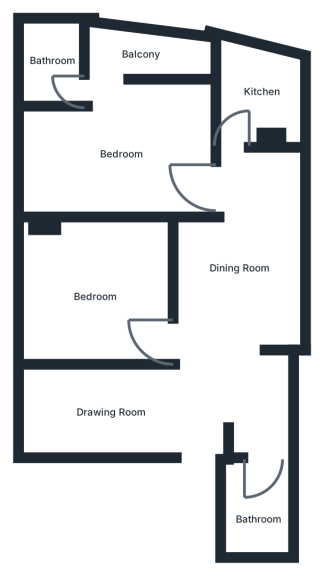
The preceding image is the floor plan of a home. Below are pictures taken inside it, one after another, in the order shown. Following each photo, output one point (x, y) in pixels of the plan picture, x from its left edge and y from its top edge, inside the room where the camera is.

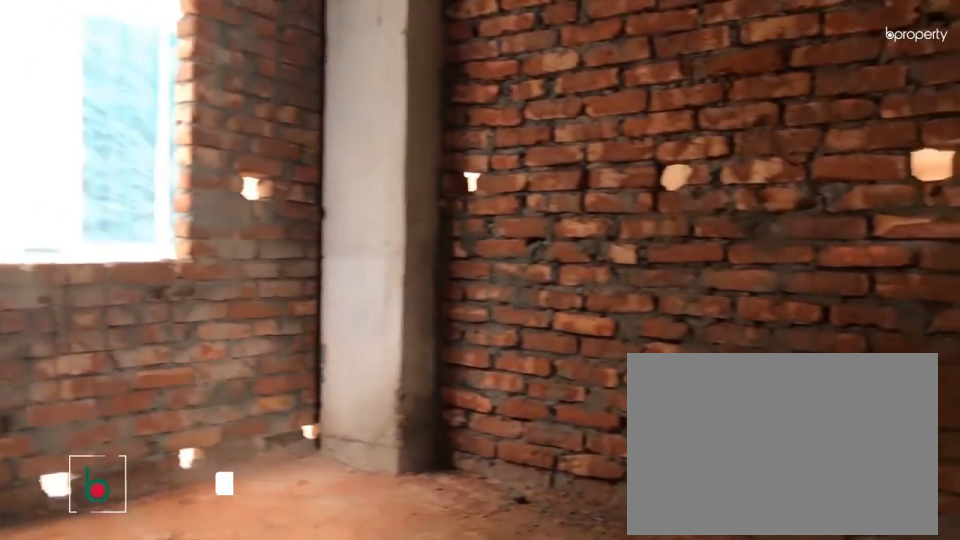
(99, 291)
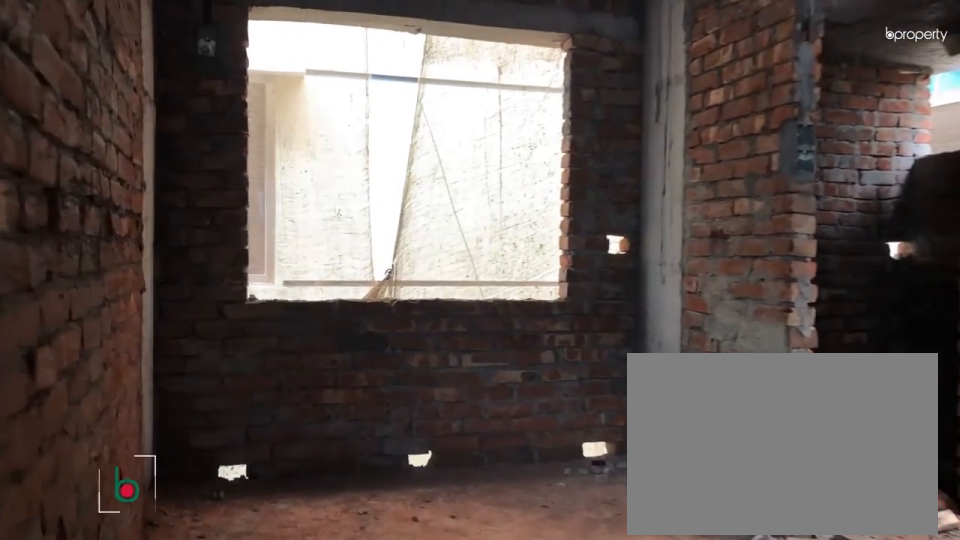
(122, 148)
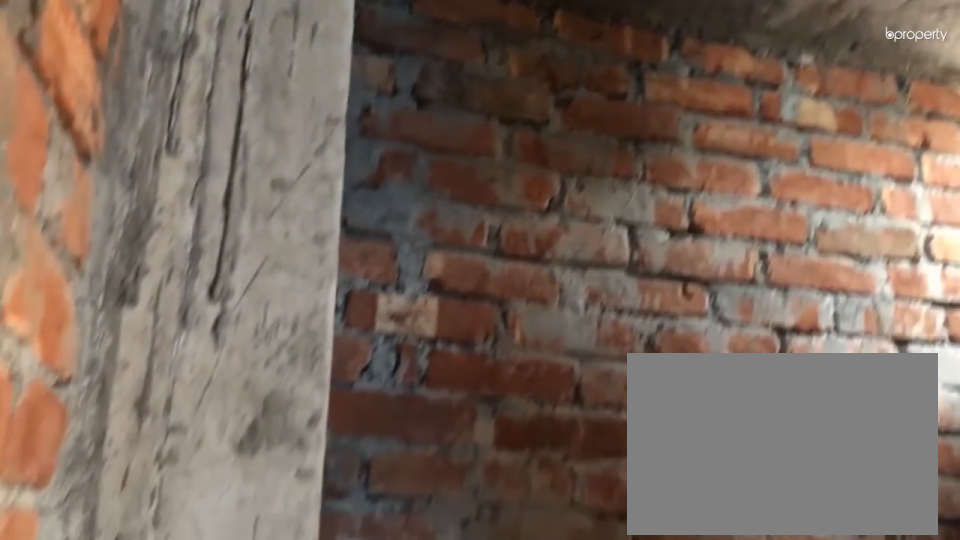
(50, 62)
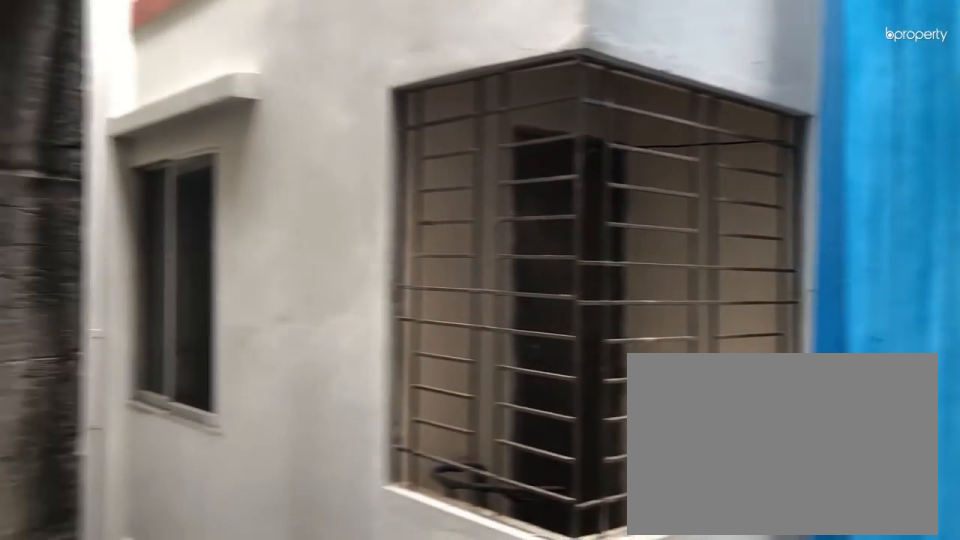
(147, 52)
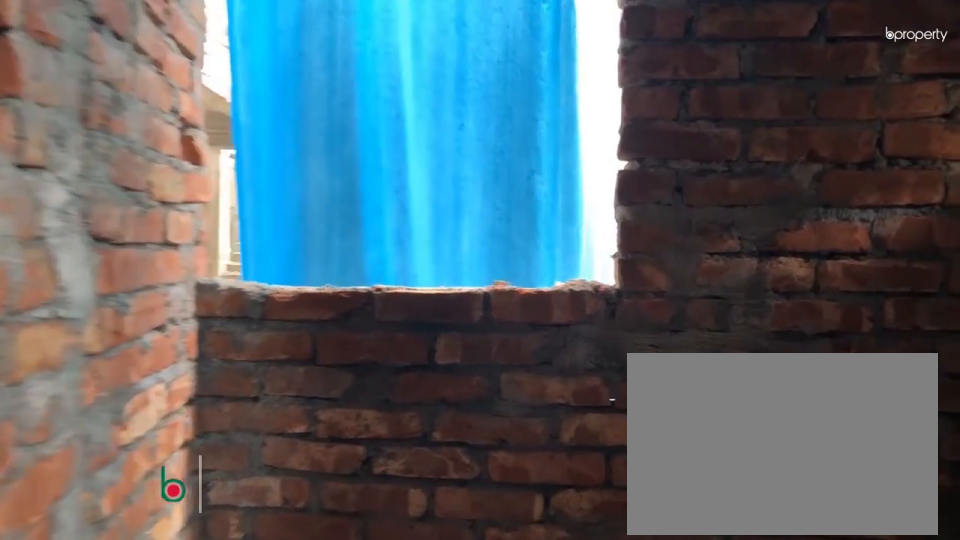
(261, 95)
